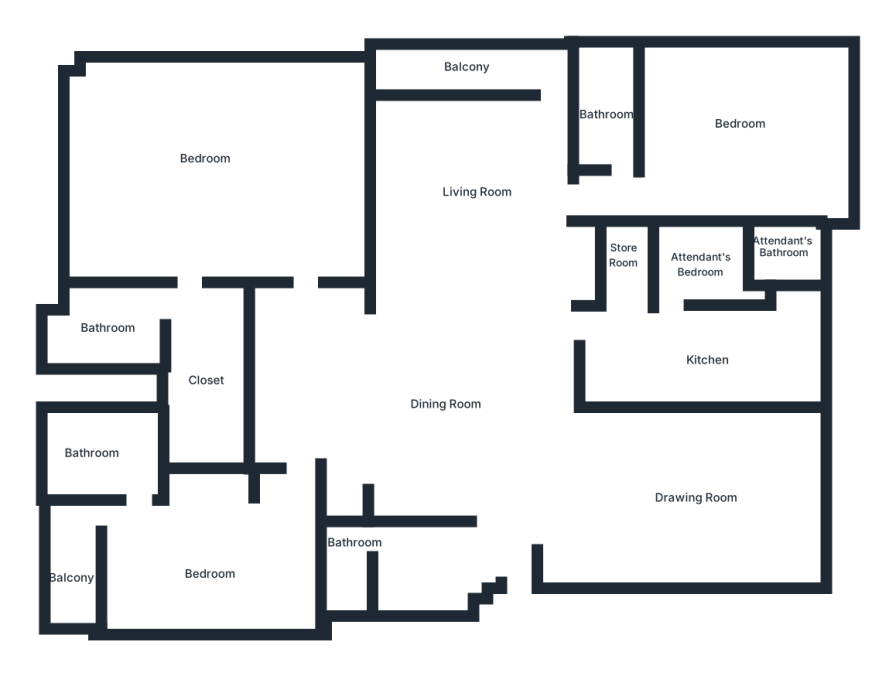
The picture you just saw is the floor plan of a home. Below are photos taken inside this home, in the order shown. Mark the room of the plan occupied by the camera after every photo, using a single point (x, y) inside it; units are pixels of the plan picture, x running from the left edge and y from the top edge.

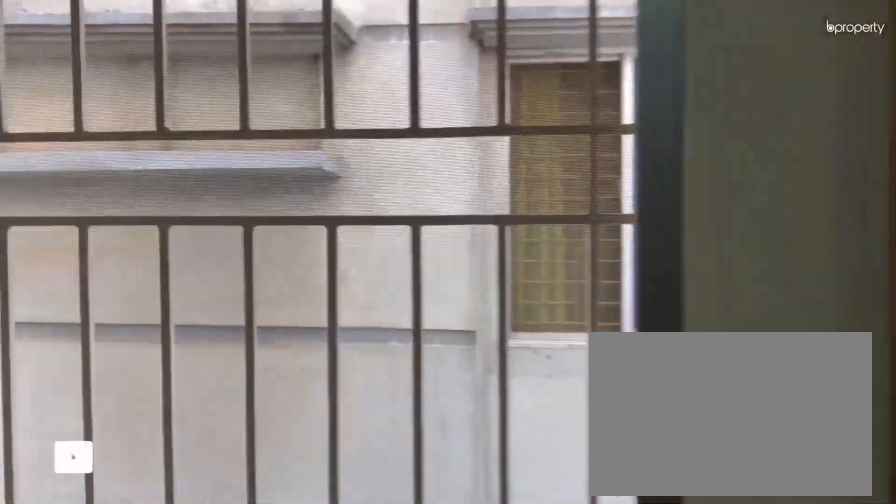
(498, 65)
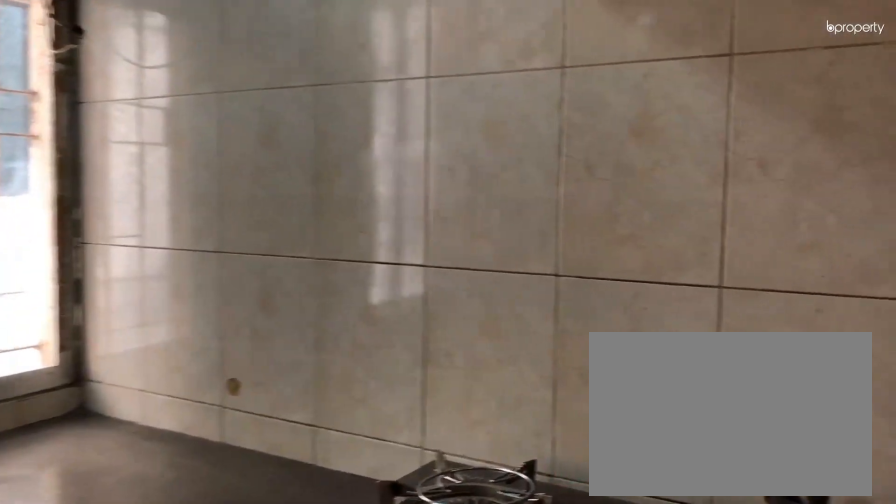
(700, 363)
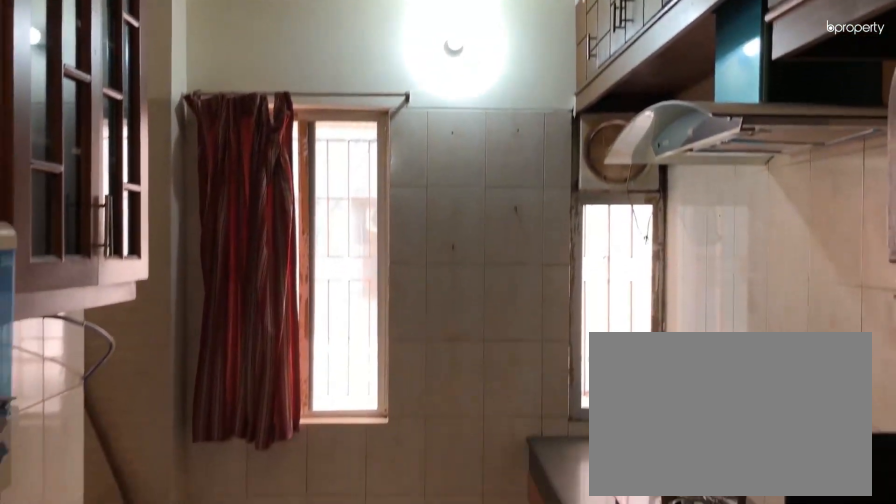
(685, 359)
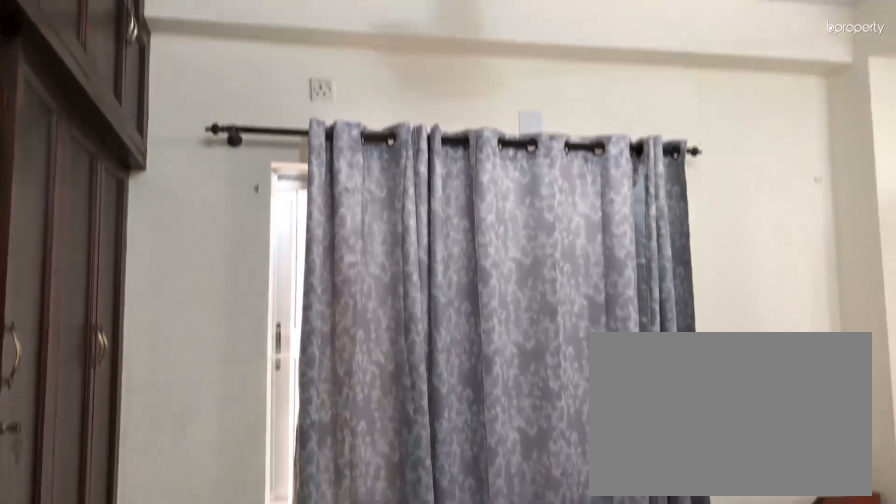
(723, 134)
